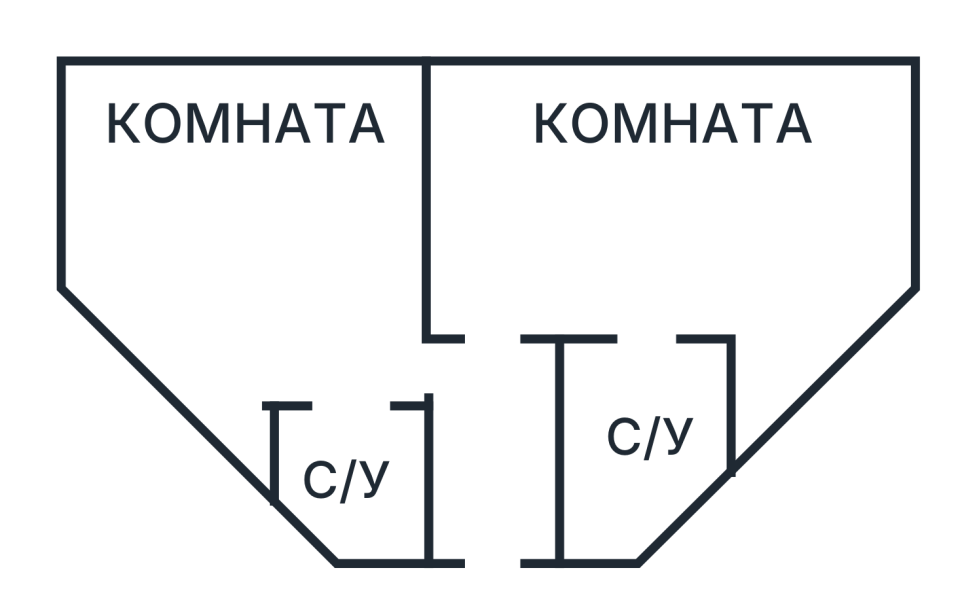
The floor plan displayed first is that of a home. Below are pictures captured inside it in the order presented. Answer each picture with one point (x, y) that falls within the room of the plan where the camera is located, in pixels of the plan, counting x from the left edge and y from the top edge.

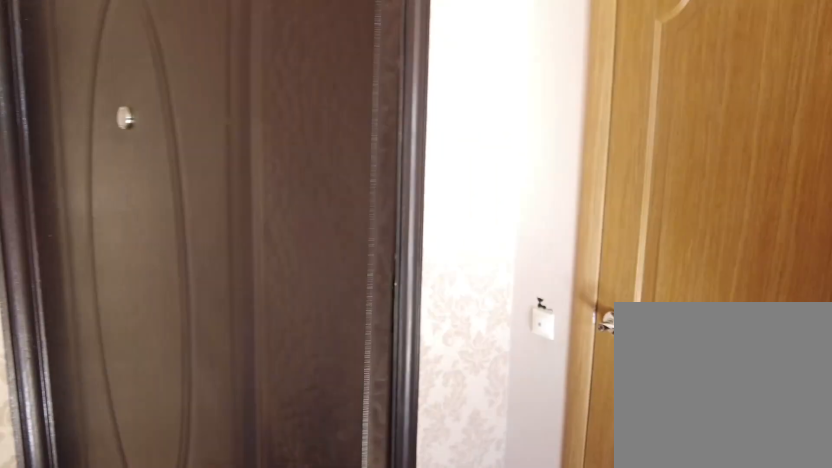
(402, 369)
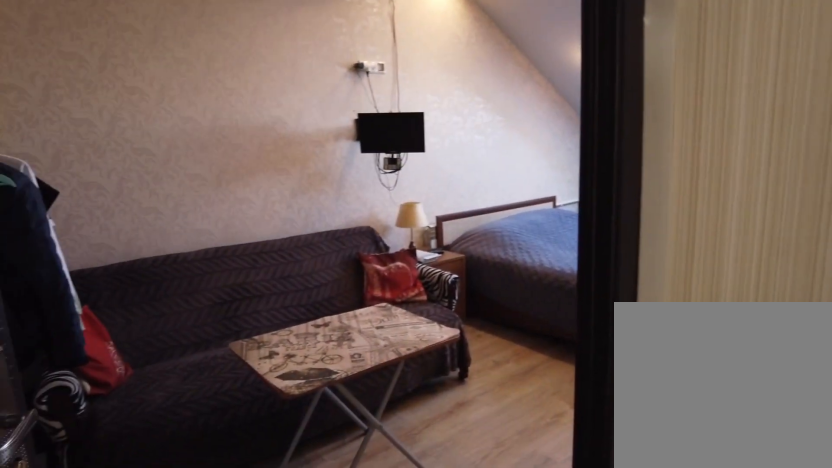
(539, 290)
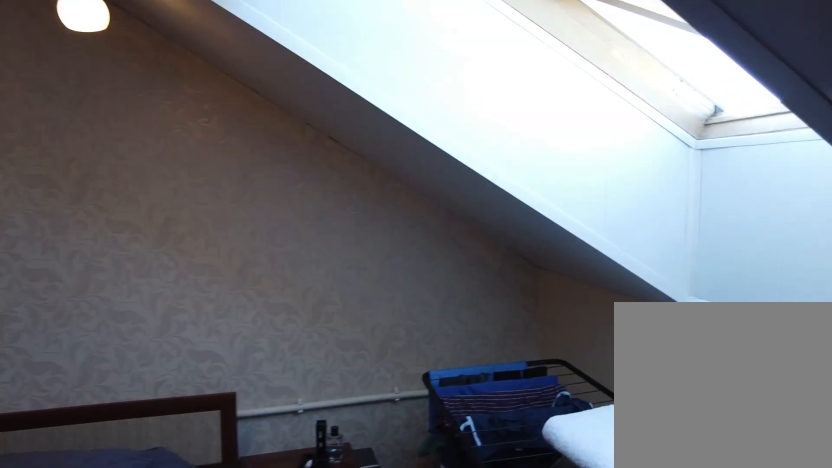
(539, 290)
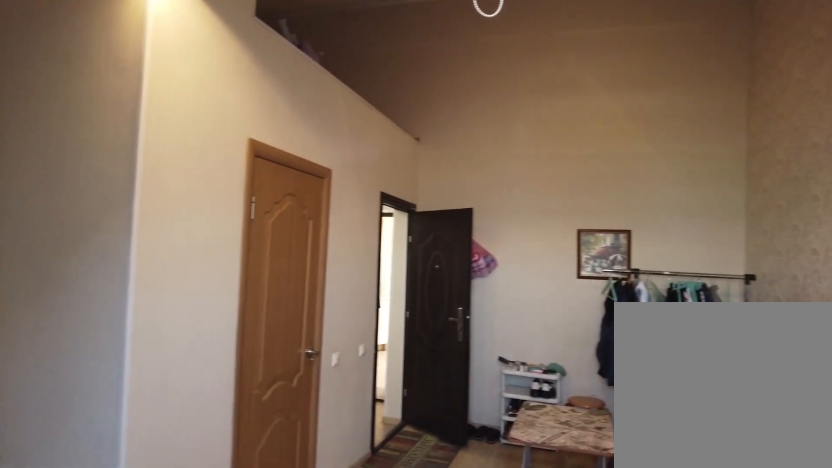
(867, 251)
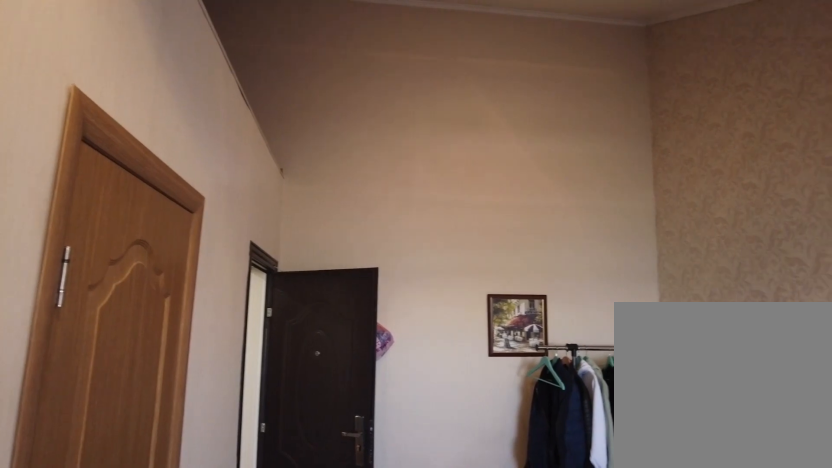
(653, 302)
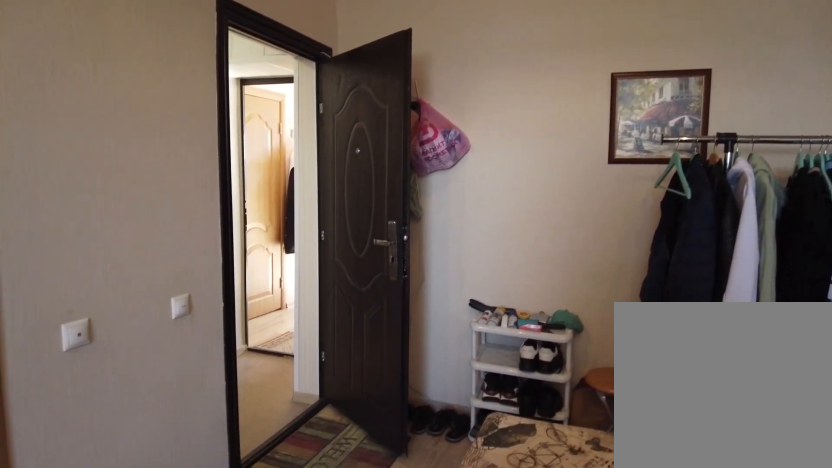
(653, 302)
